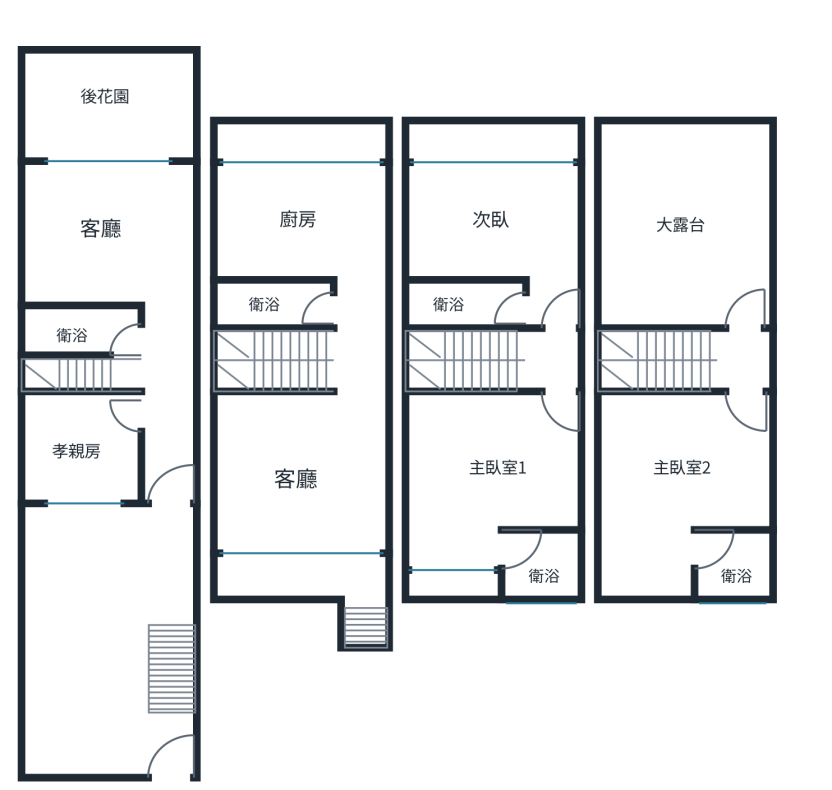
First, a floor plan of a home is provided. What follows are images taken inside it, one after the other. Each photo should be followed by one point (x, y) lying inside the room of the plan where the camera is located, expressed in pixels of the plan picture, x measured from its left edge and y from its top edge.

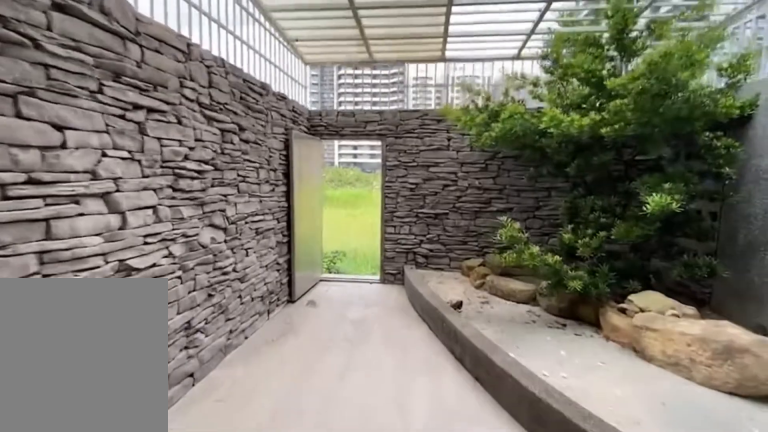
(87, 128)
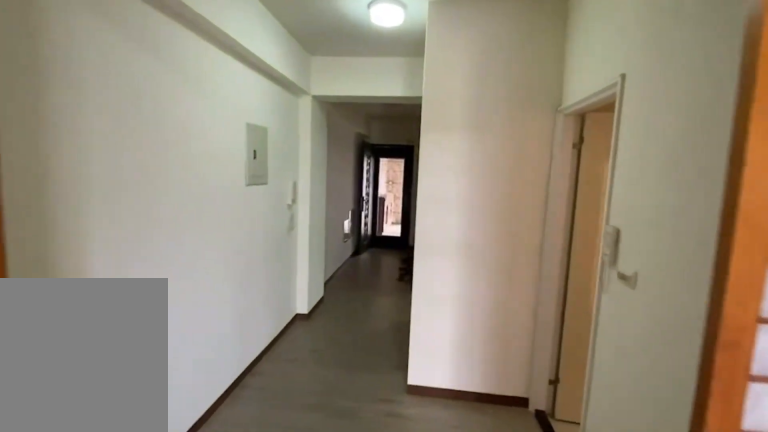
(88, 252)
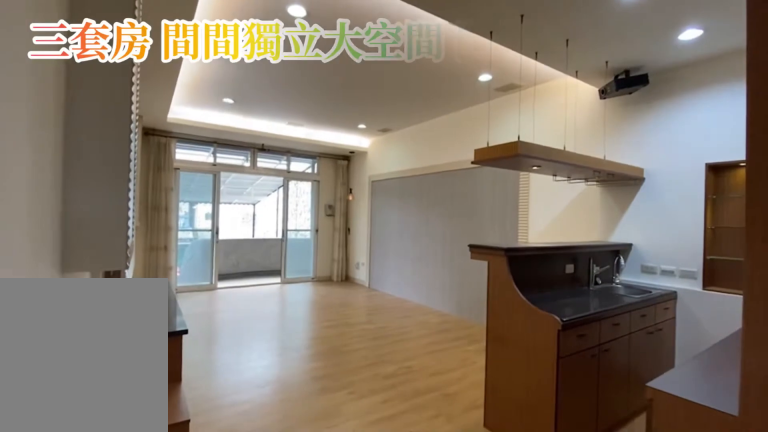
(308, 479)
